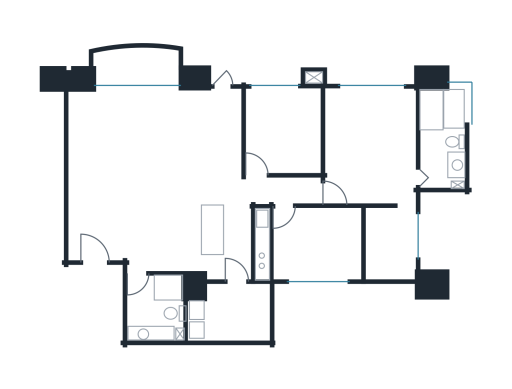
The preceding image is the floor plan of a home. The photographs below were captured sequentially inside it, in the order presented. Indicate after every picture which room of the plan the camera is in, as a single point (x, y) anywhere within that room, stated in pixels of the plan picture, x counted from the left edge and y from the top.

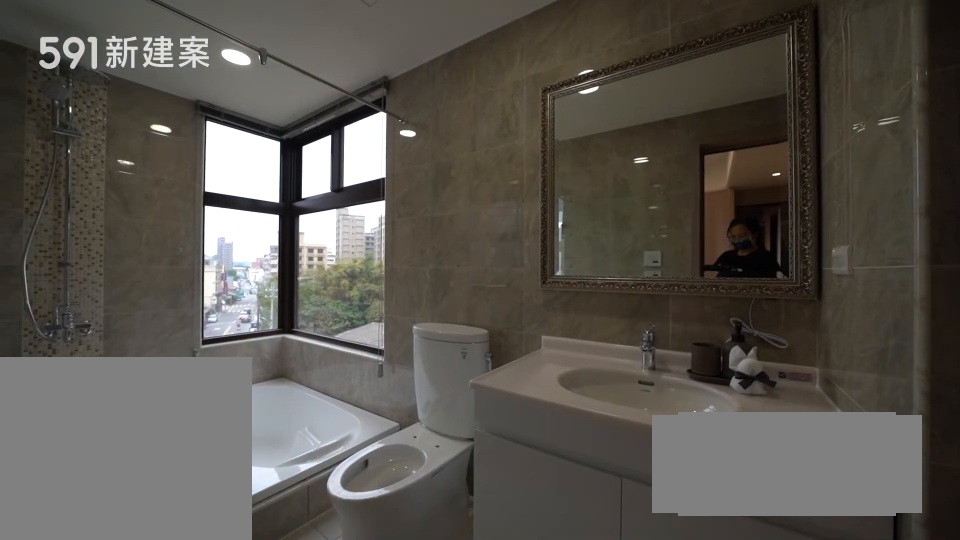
(443, 132)
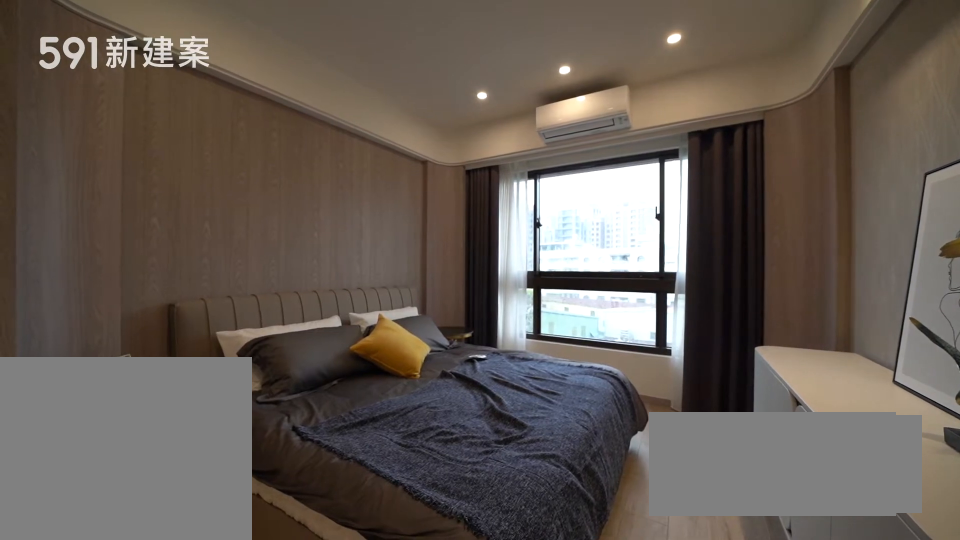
(377, 170)
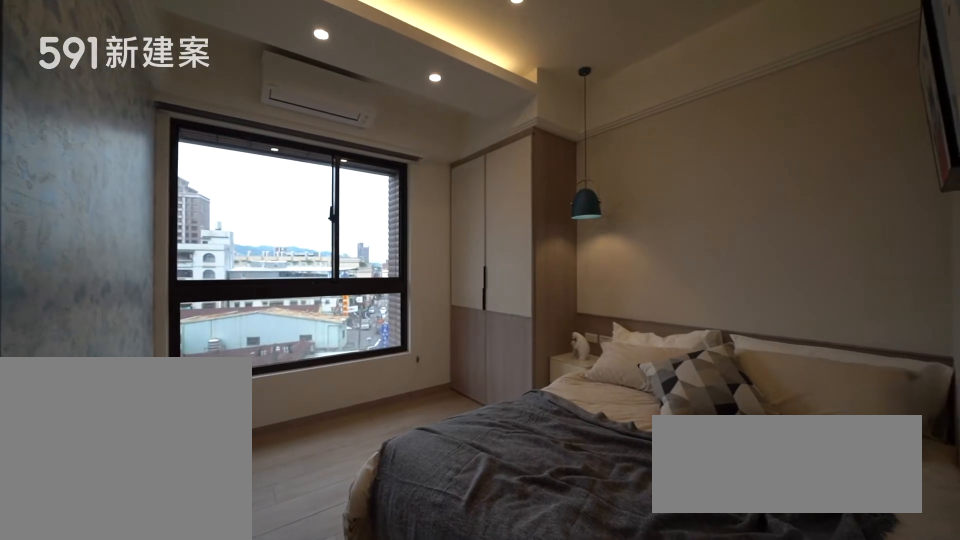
(285, 129)
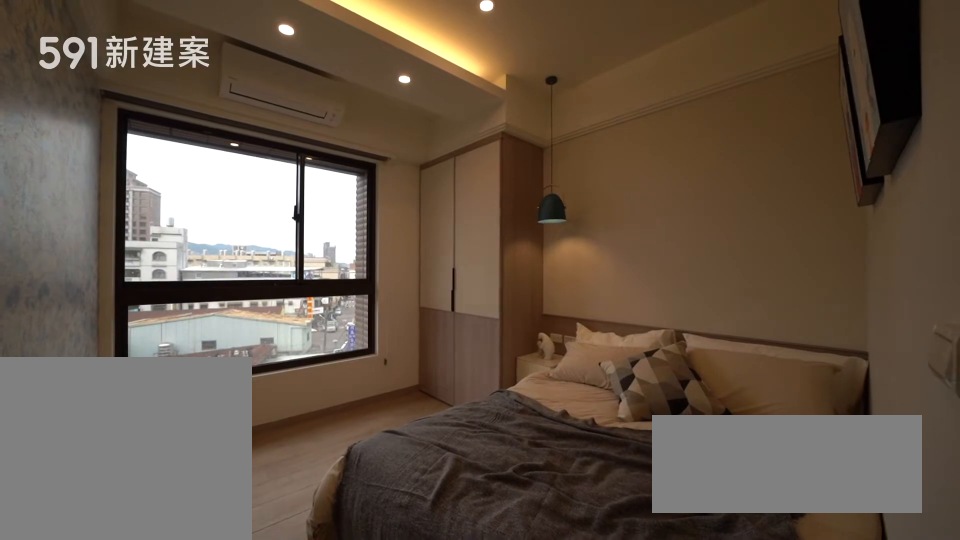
(285, 129)
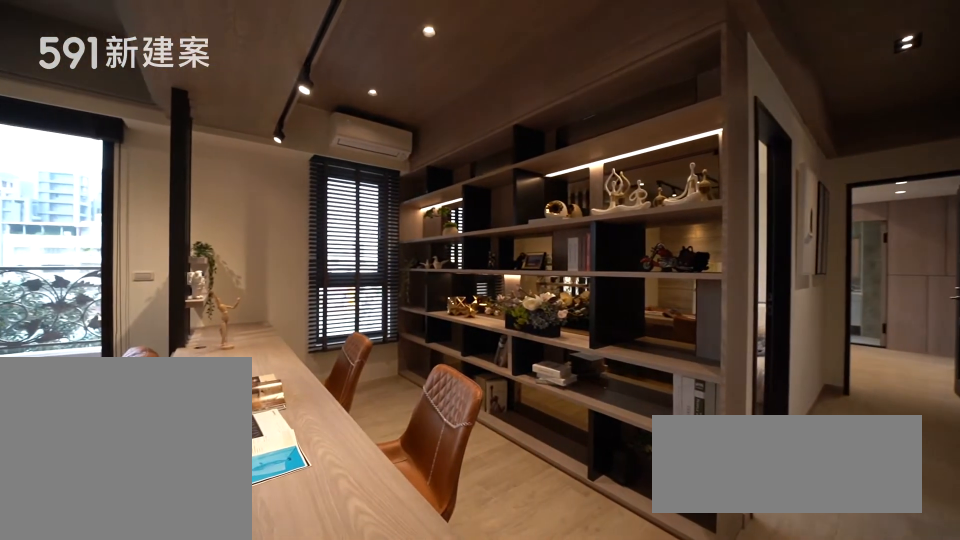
(212, 131)
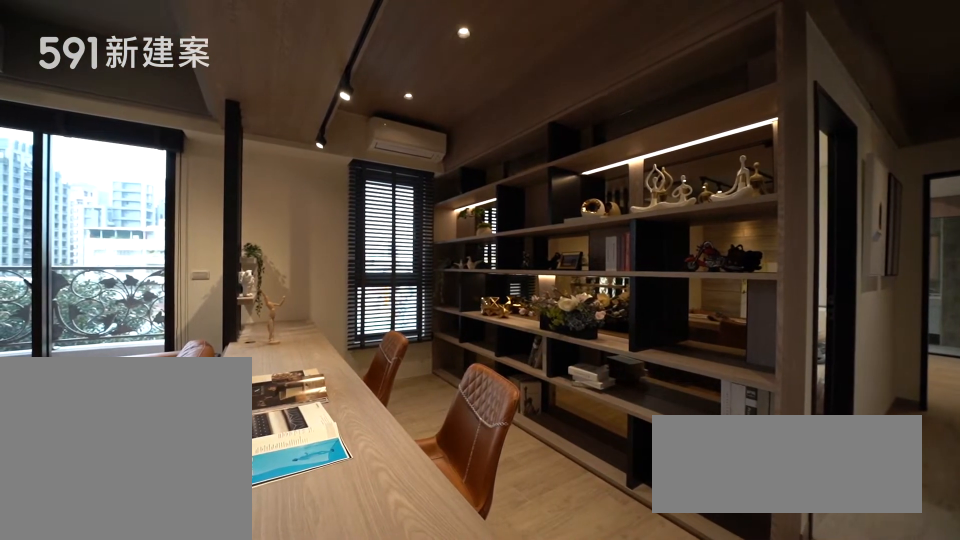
(212, 131)
